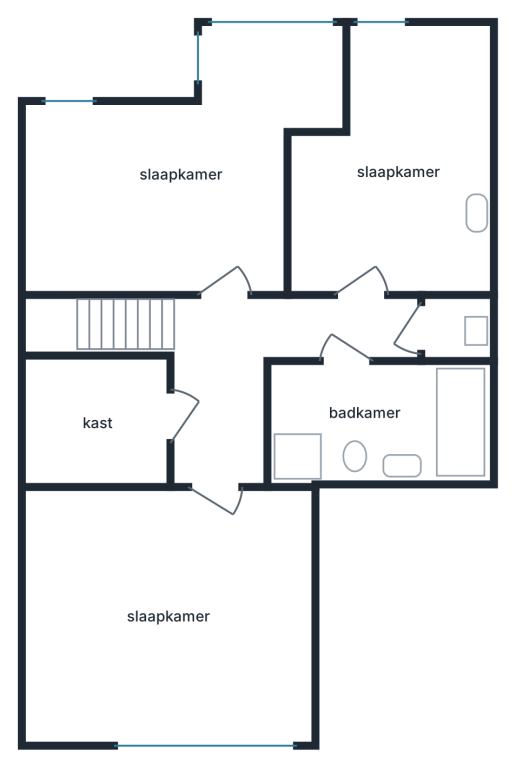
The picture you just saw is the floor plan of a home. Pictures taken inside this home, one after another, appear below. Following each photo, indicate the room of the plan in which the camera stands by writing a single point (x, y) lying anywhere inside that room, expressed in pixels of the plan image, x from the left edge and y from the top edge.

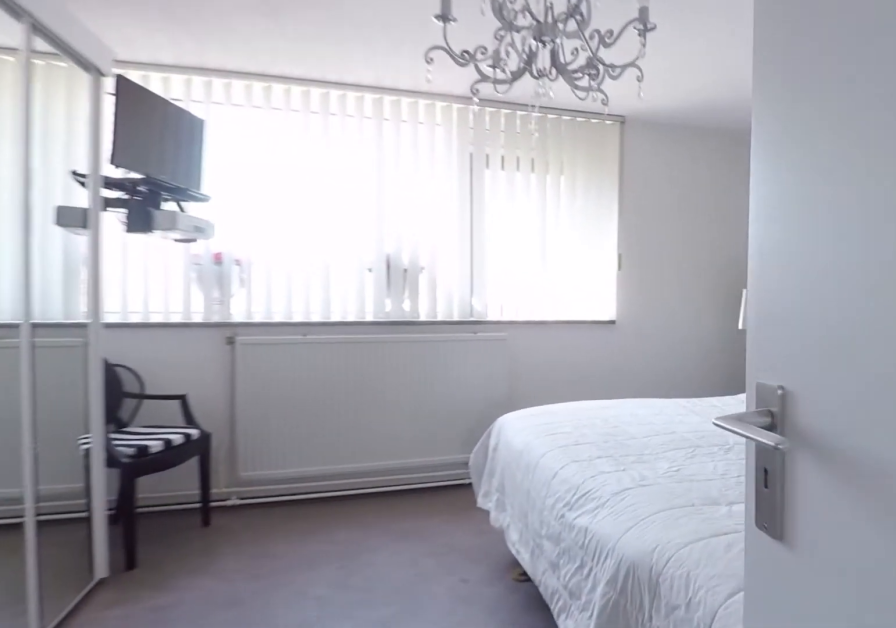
(167, 617)
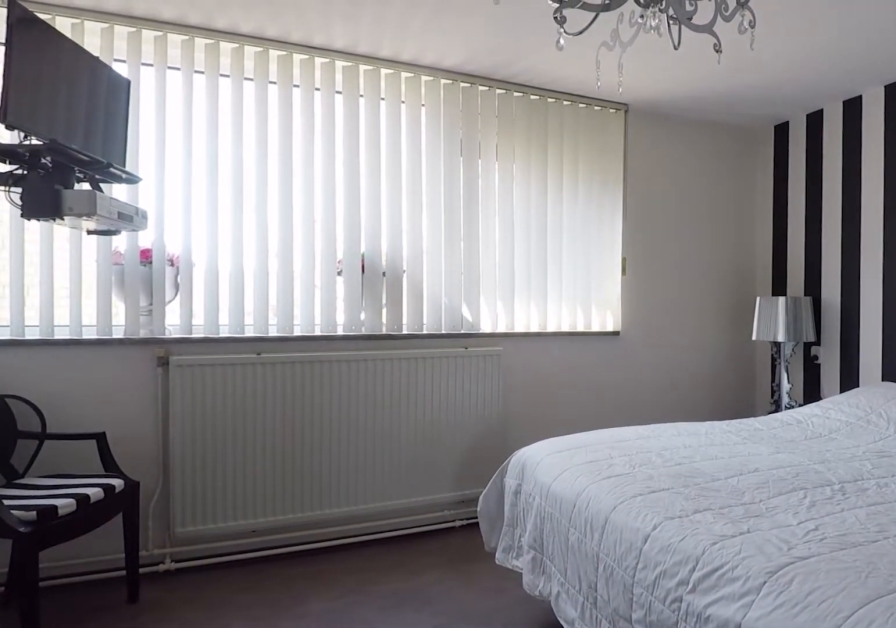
(167, 617)
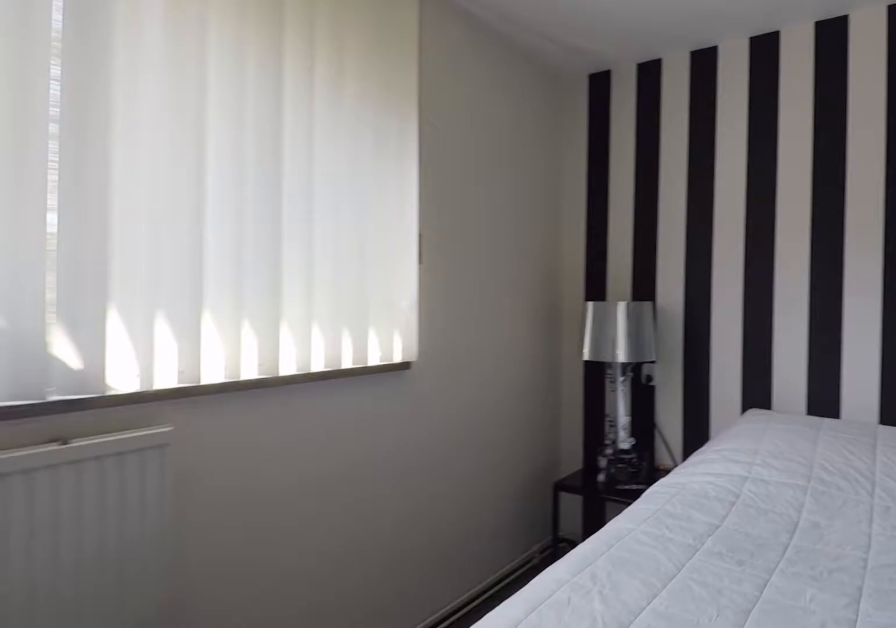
(167, 617)
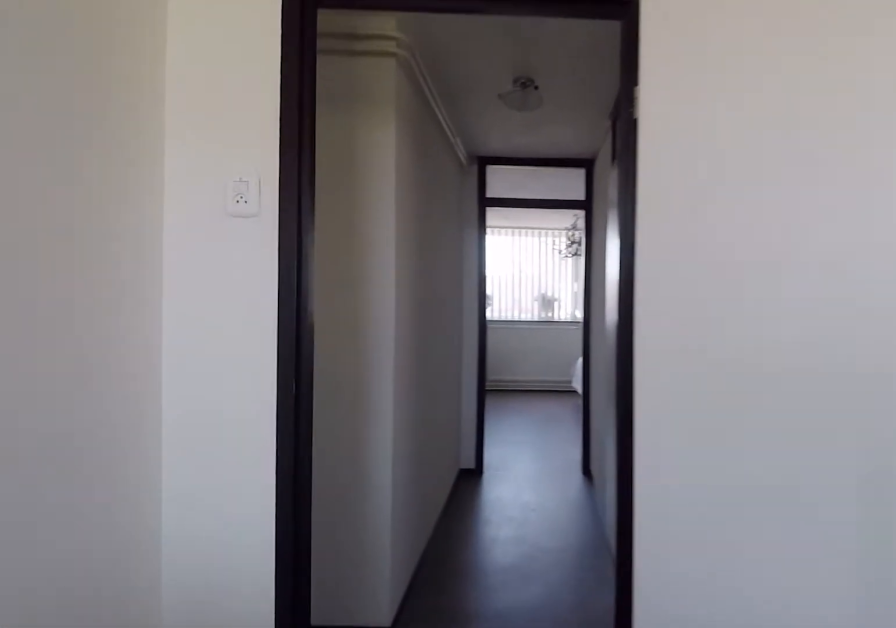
(103, 203)
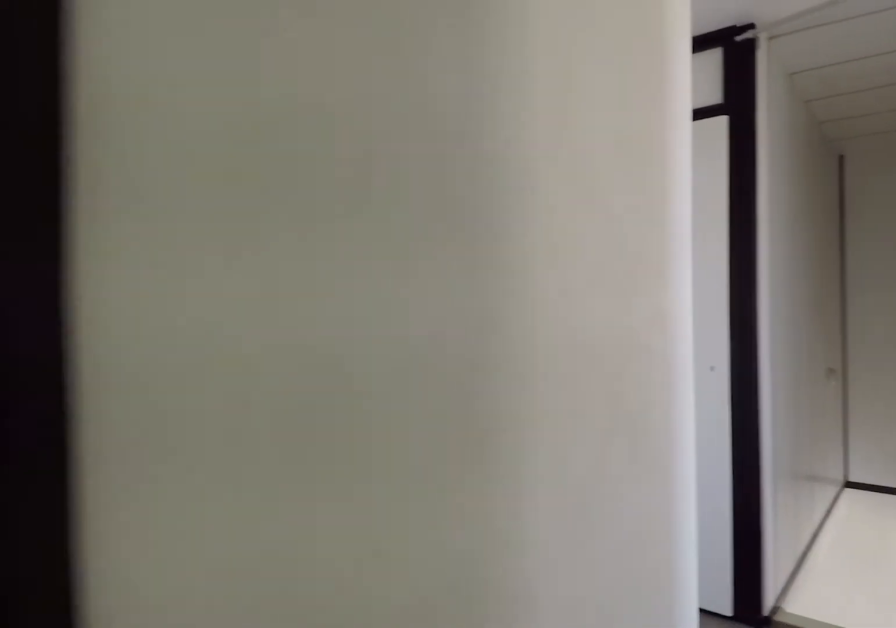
(218, 447)
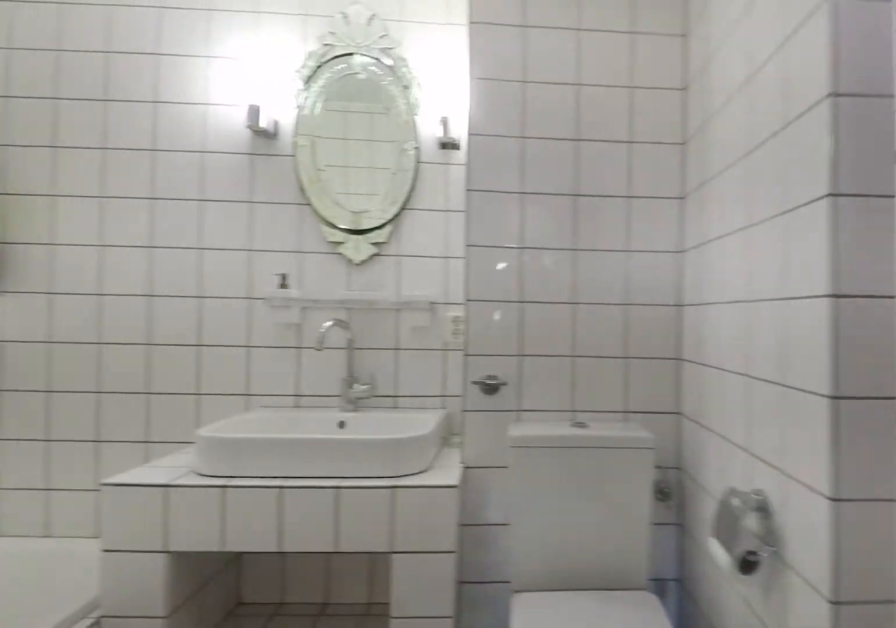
(411, 421)
